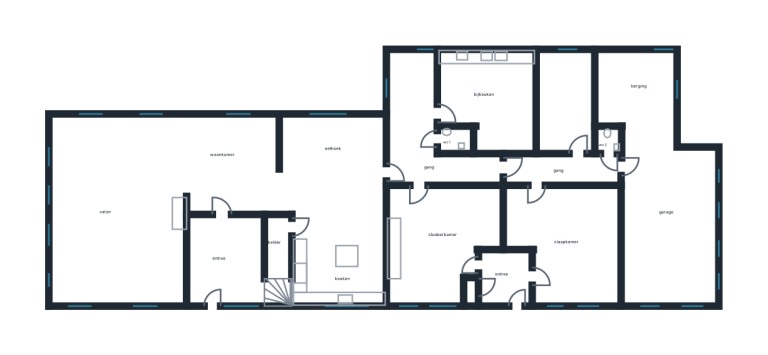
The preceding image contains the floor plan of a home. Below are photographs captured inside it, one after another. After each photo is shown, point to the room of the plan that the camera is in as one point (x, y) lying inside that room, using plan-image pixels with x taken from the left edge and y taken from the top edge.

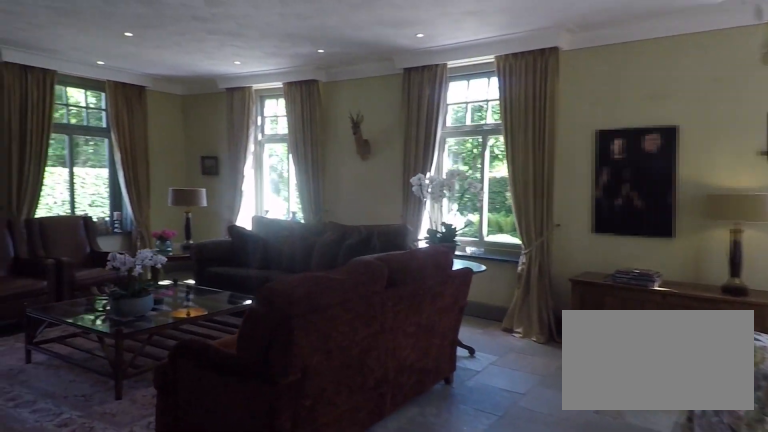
(152, 197)
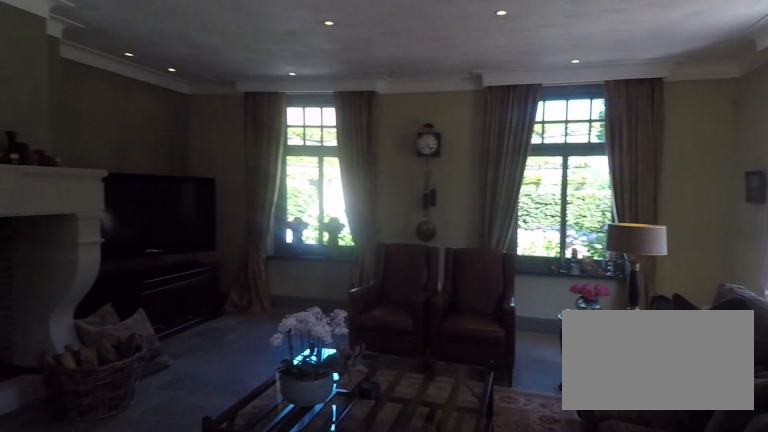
(152, 197)
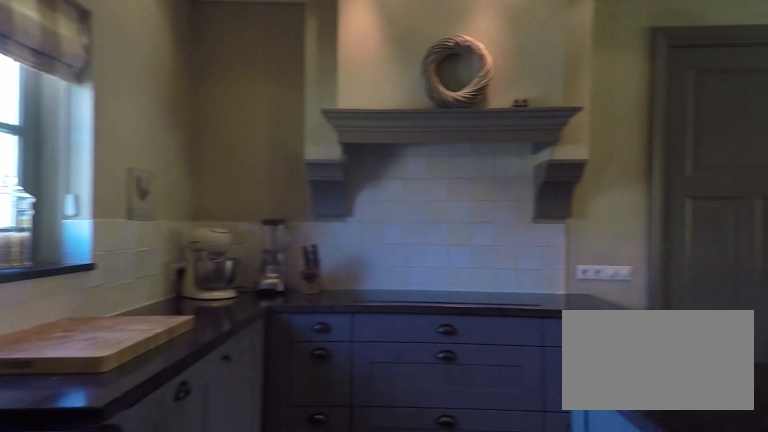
(336, 209)
